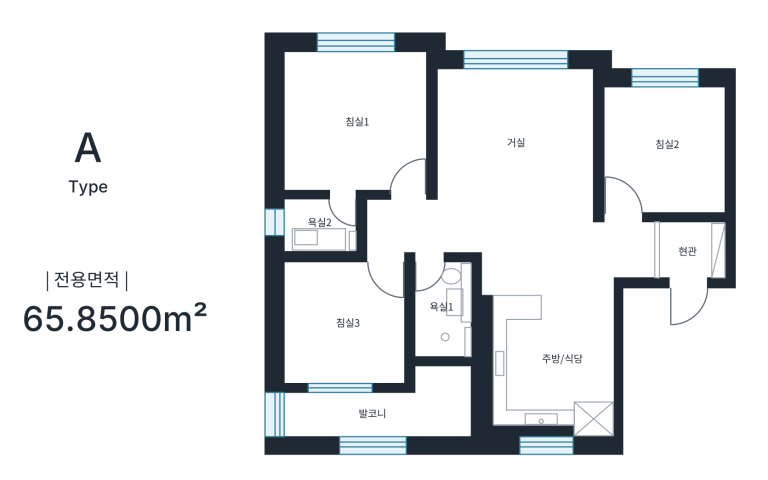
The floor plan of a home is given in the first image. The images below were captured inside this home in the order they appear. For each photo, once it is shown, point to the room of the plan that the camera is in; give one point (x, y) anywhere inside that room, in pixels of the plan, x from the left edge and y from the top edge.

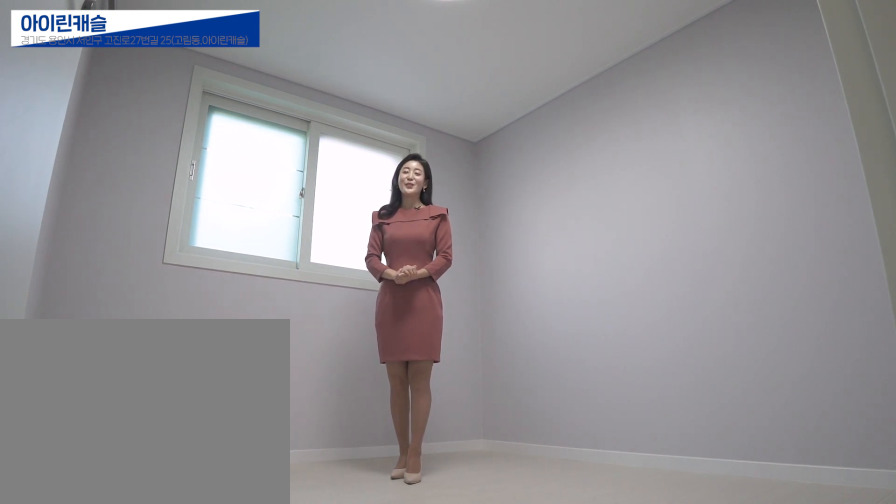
(668, 144)
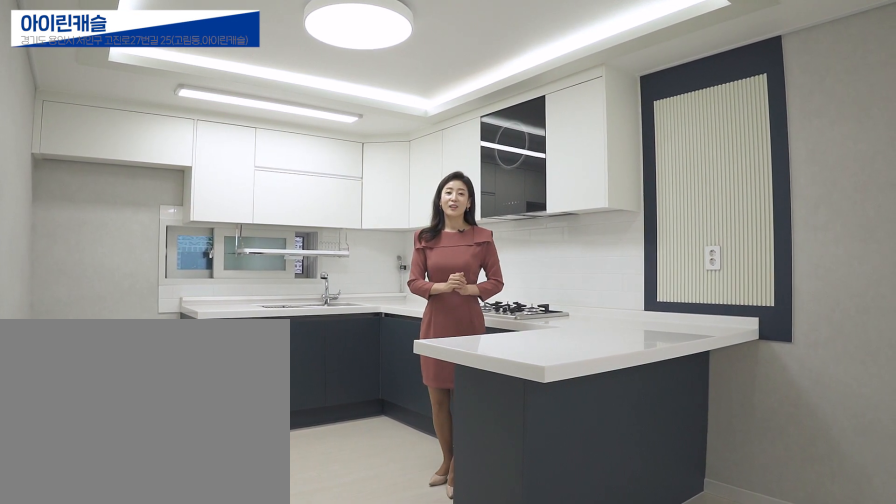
(552, 362)
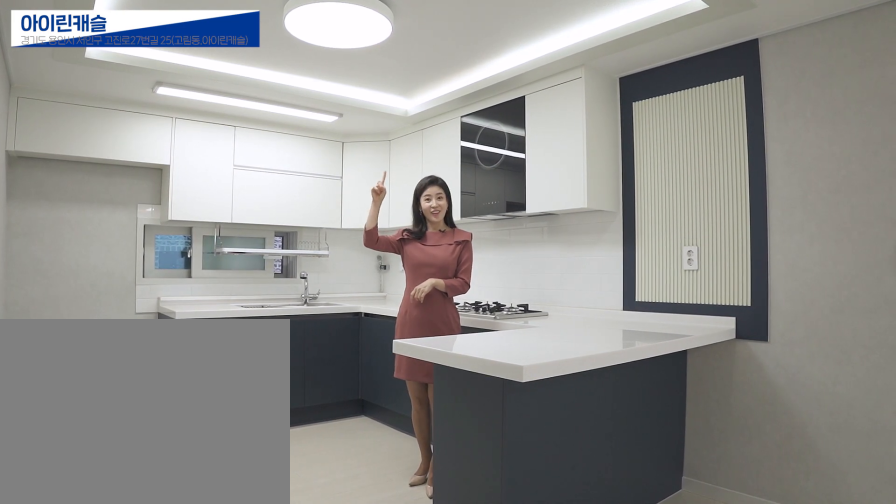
(552, 362)
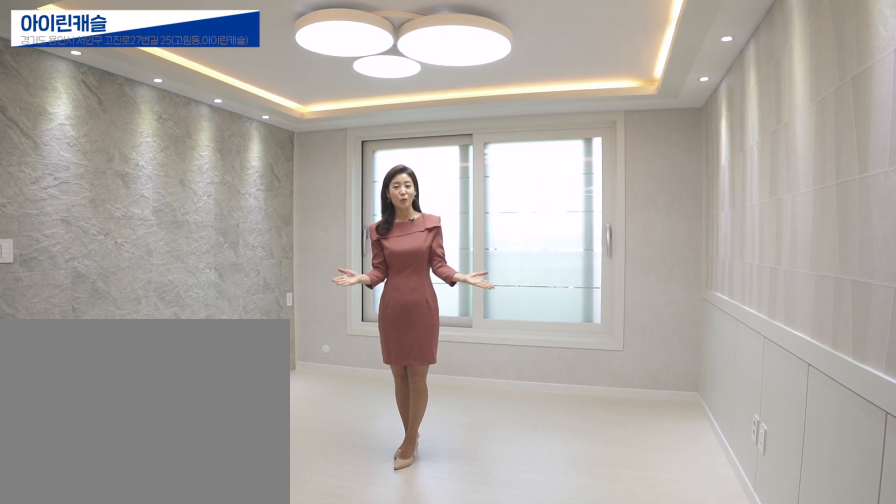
(519, 149)
